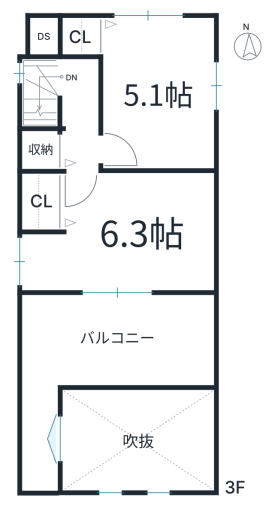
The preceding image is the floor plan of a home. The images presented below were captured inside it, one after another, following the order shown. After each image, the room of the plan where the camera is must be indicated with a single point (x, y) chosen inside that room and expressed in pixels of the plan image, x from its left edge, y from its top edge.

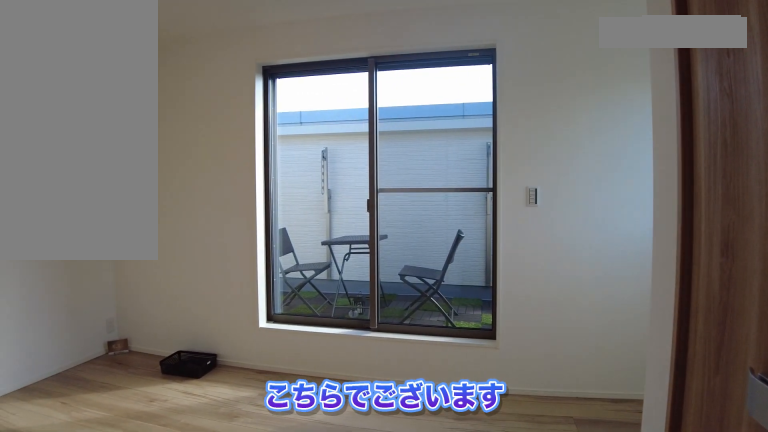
(128, 234)
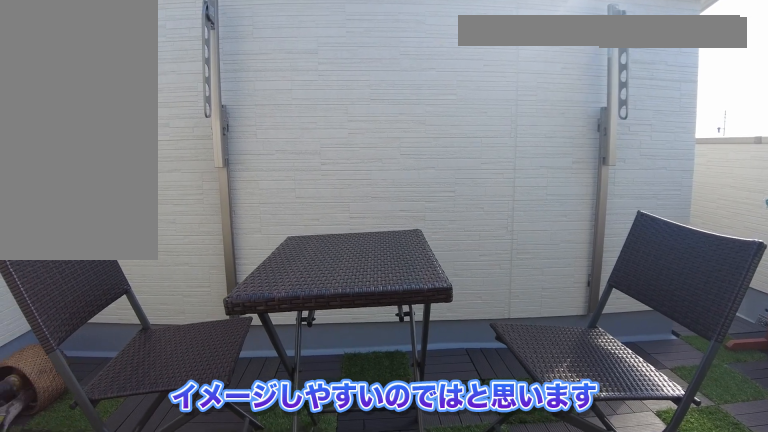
(121, 339)
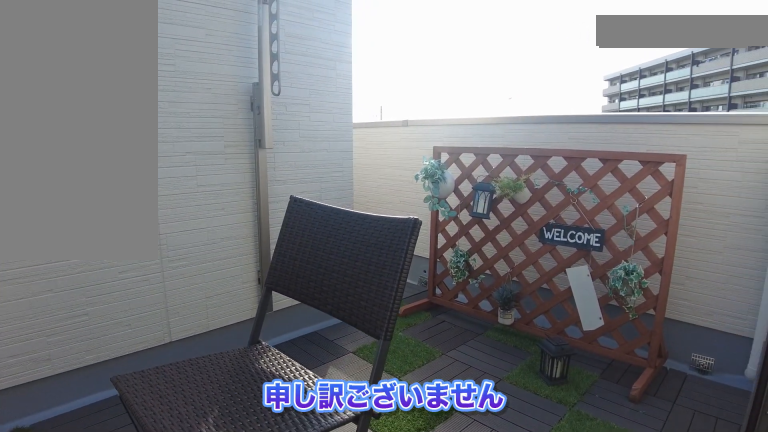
(120, 341)
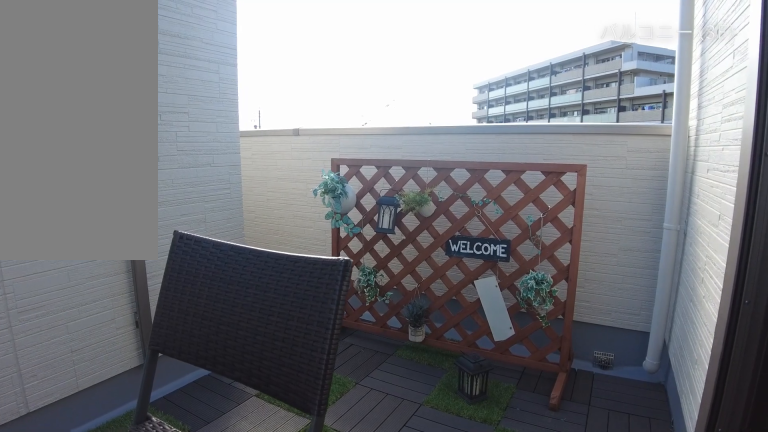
(121, 339)
